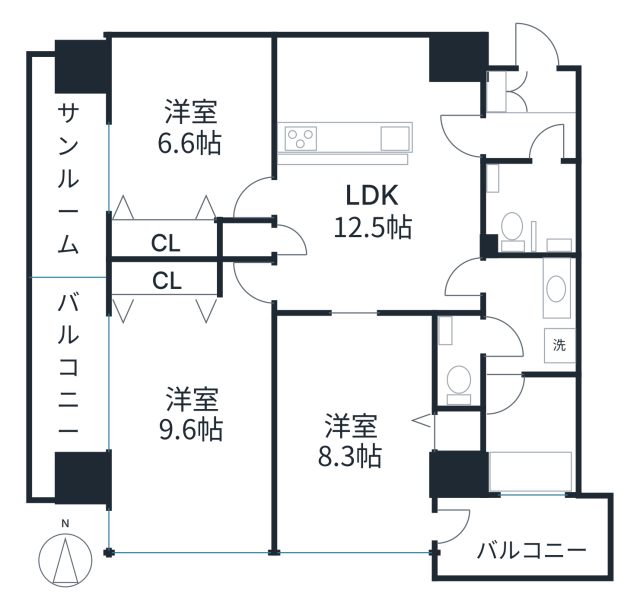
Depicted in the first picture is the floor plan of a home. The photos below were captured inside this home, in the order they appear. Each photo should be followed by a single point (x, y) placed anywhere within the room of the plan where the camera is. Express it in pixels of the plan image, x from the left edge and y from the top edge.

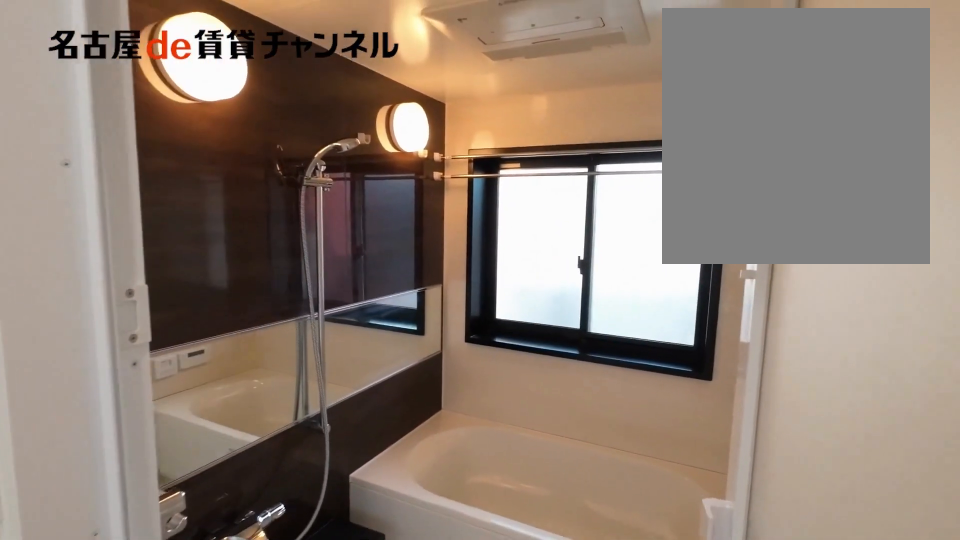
(531, 435)
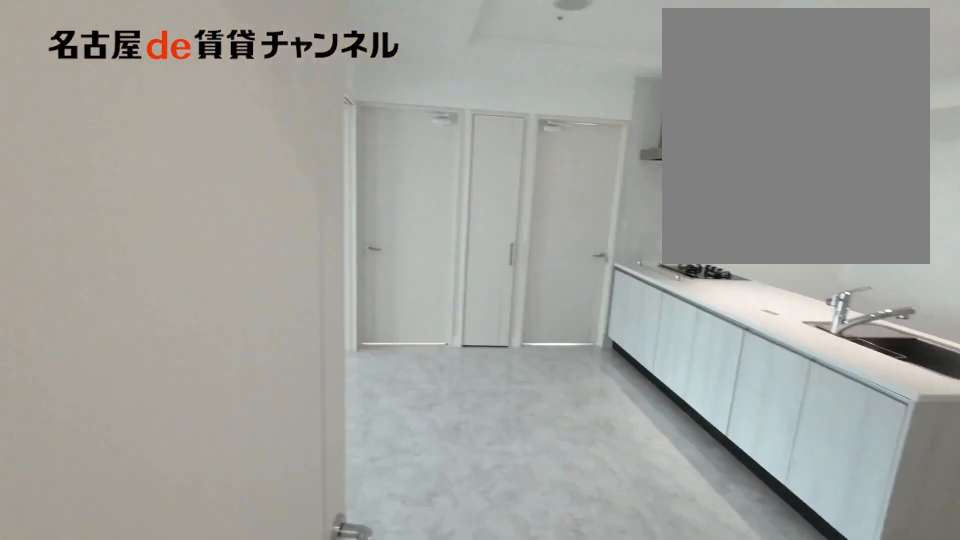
(379, 173)
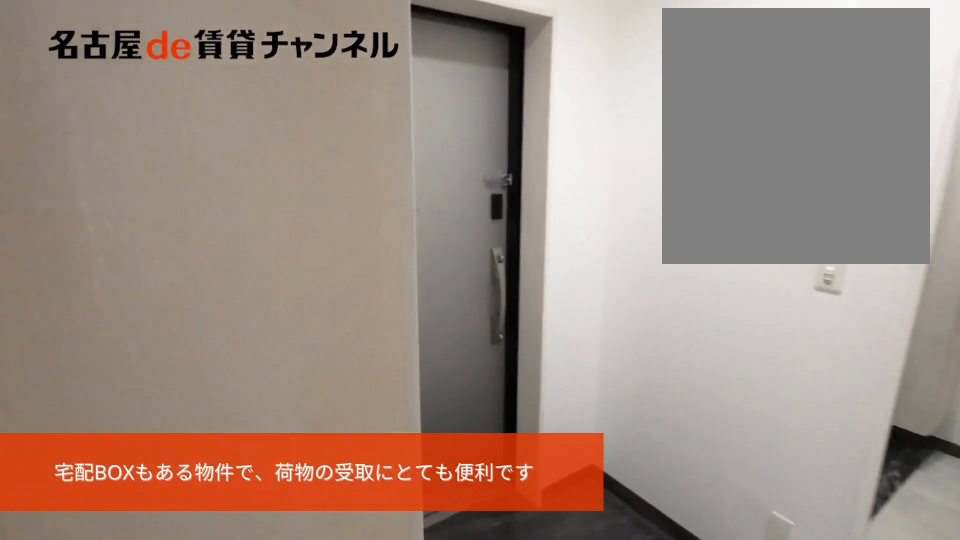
(529, 111)
